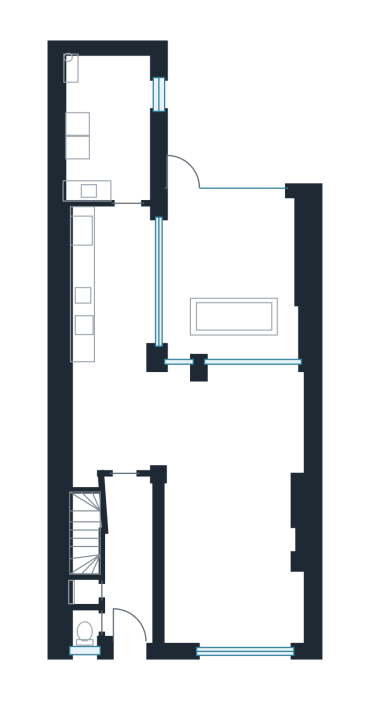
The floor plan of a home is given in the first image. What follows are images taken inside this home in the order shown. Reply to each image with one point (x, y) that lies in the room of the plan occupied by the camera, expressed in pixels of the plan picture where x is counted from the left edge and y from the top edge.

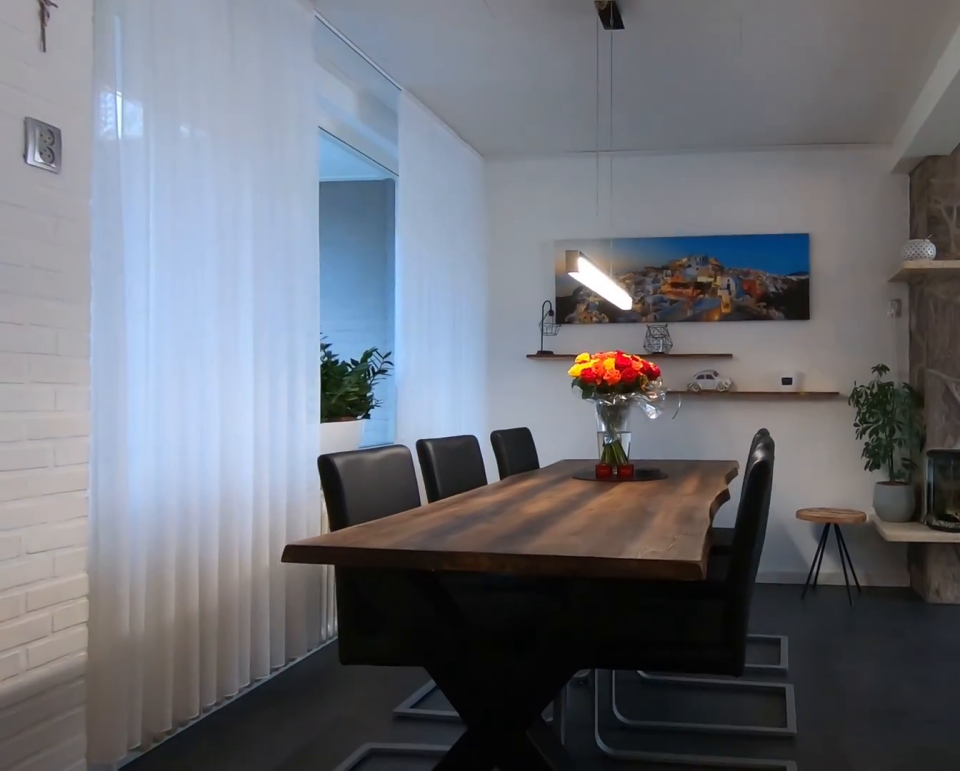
(187, 419)
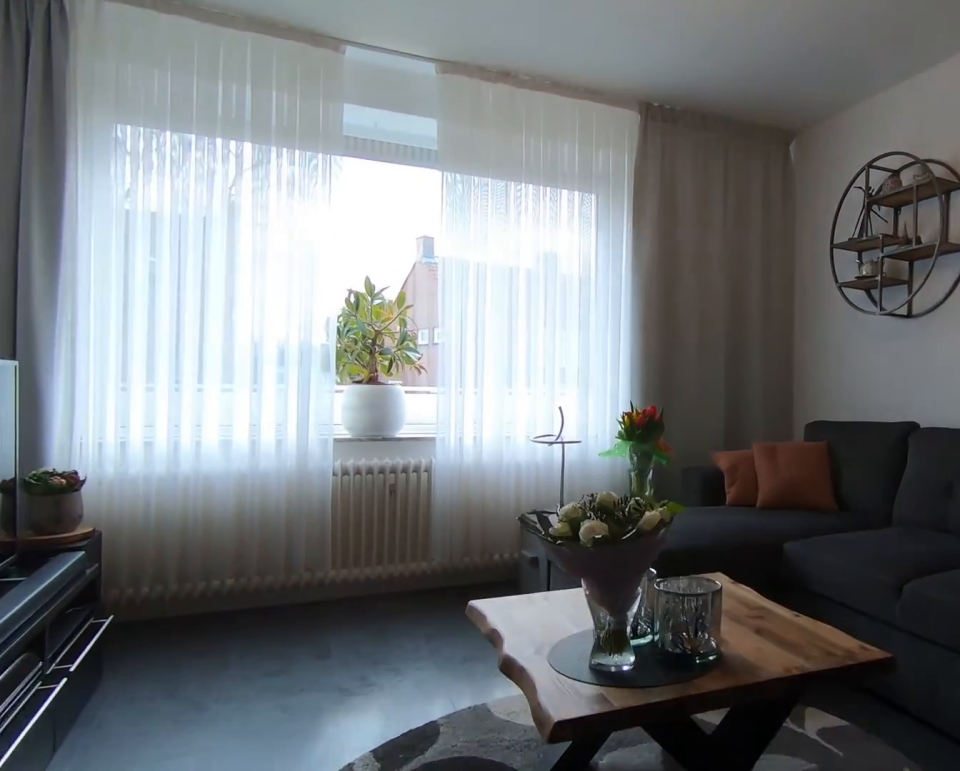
(230, 562)
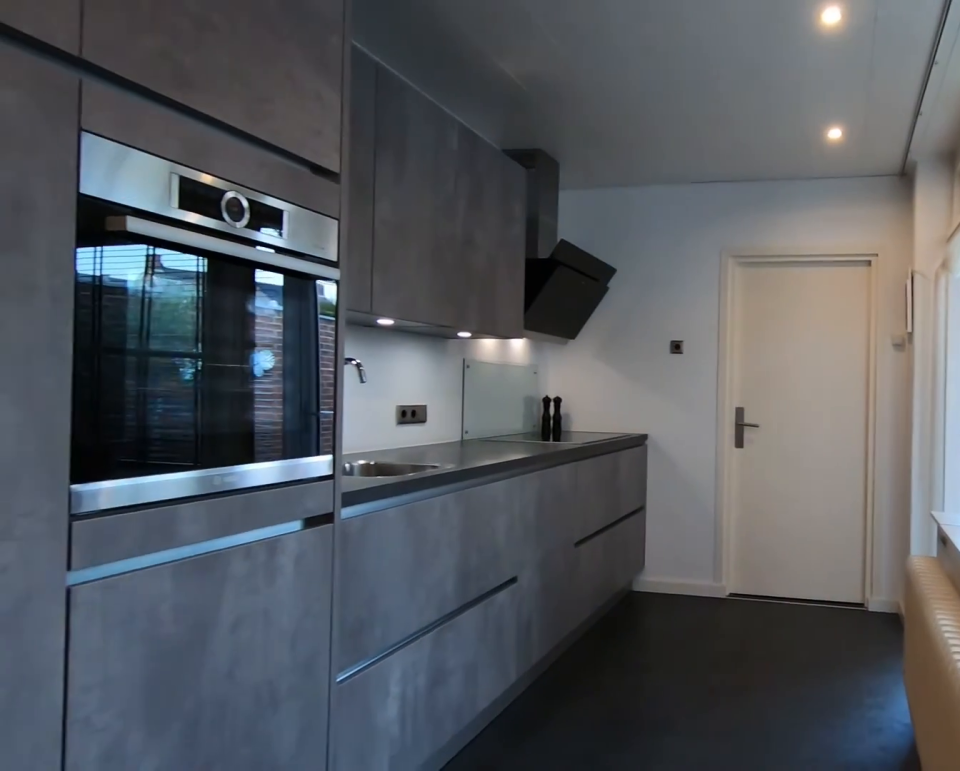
(121, 285)
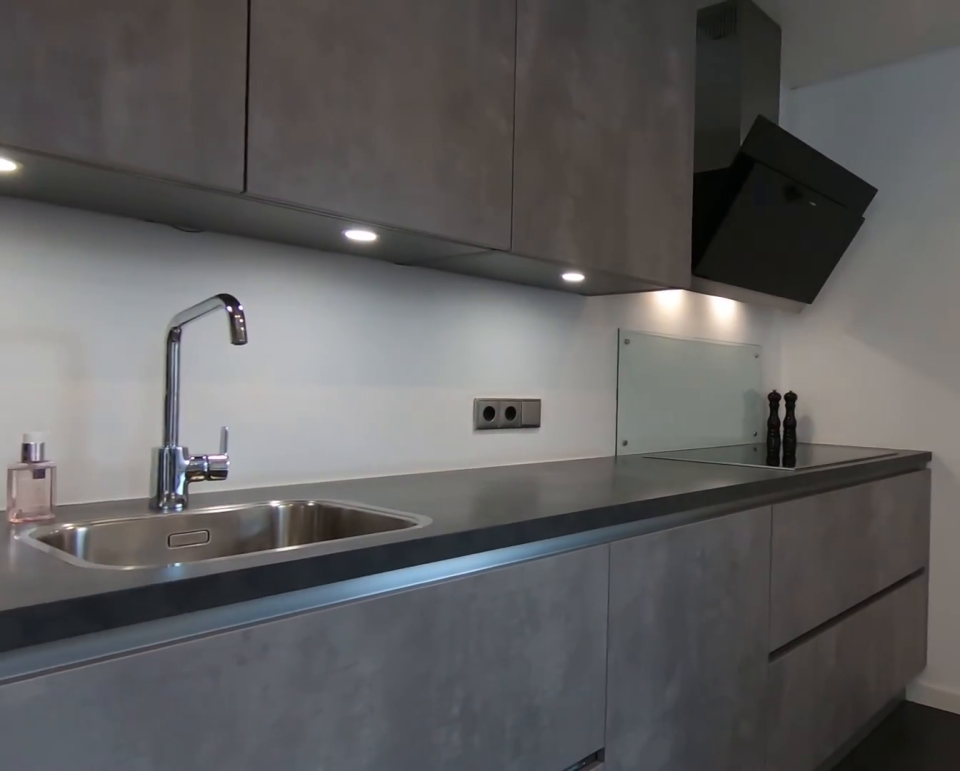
(121, 285)
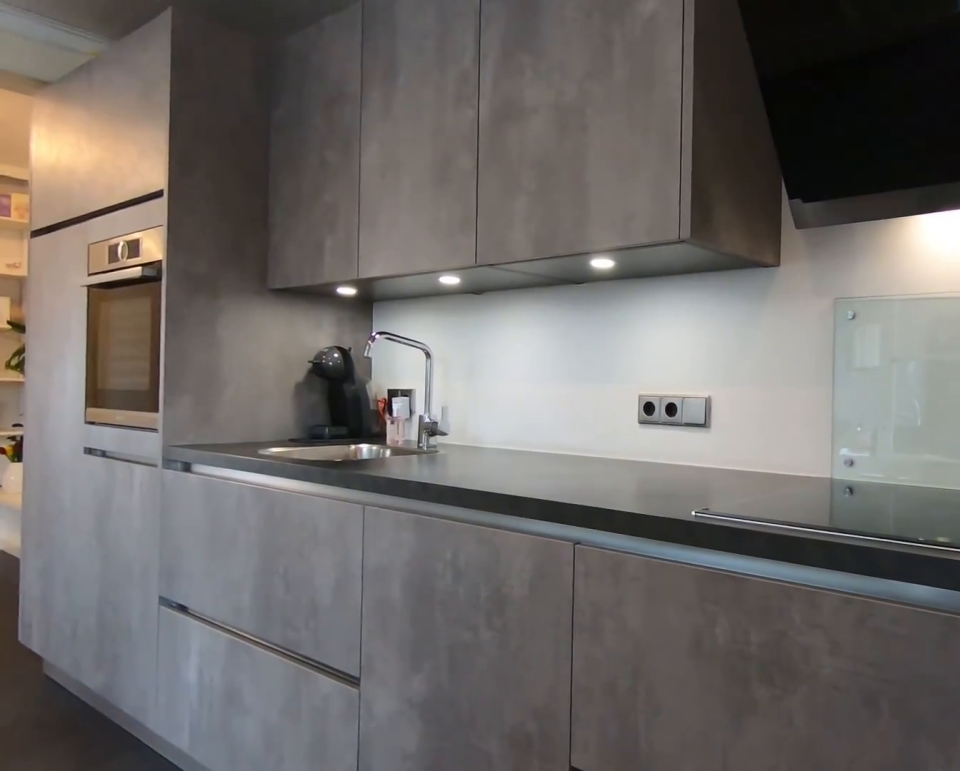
(121, 285)
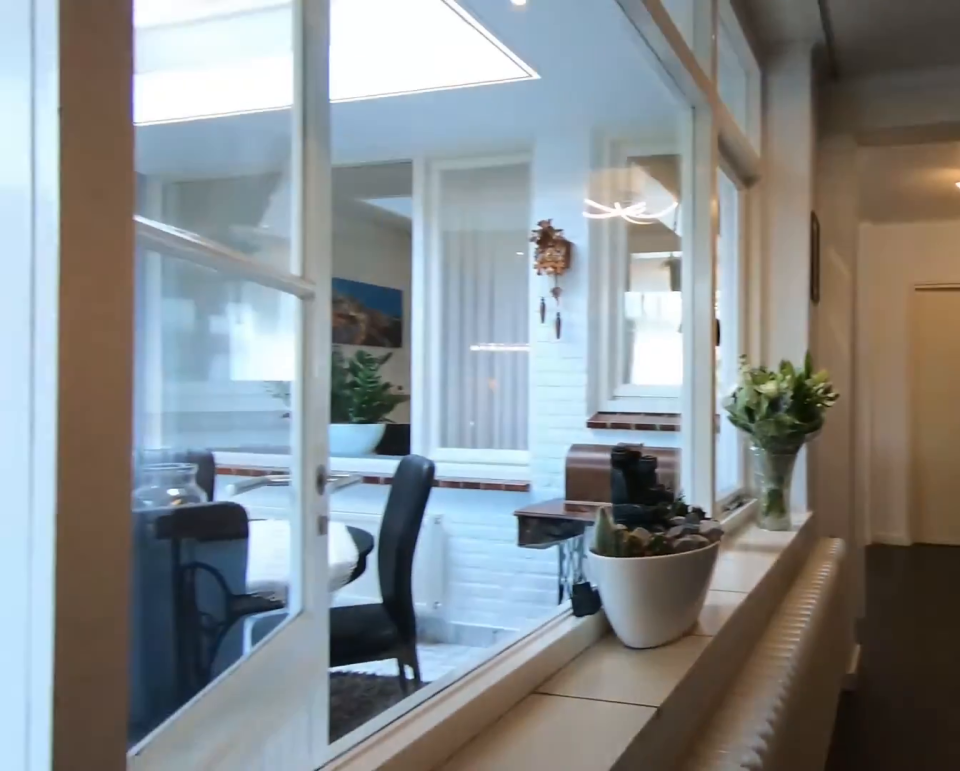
(121, 285)
